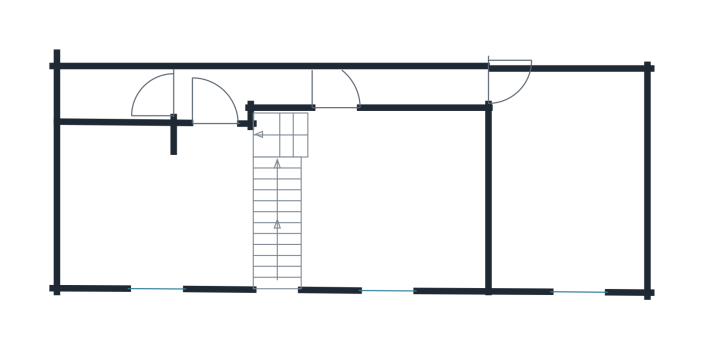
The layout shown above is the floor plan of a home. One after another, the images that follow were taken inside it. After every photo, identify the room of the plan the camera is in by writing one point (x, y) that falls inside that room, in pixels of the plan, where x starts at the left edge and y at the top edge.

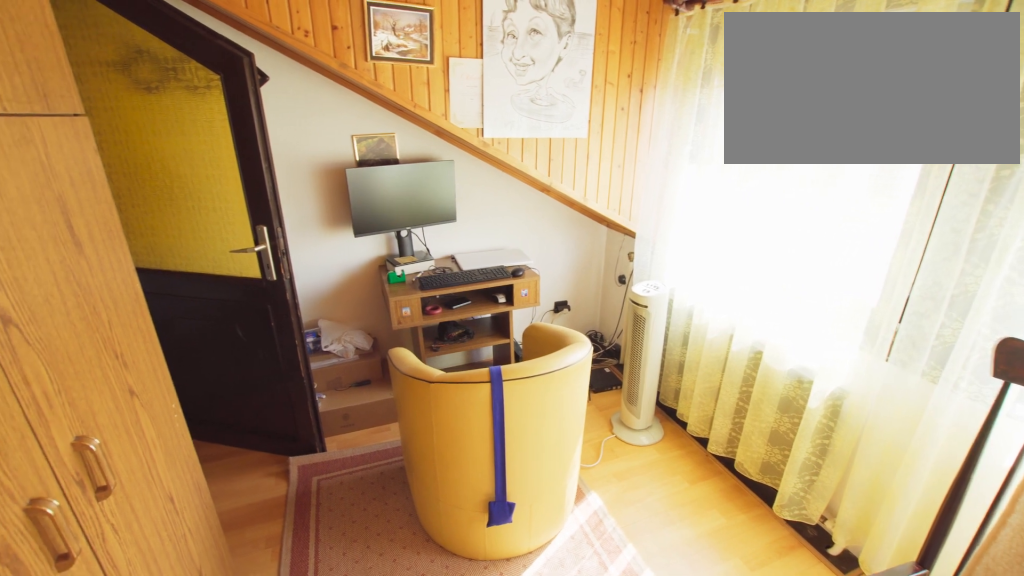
(158, 207)
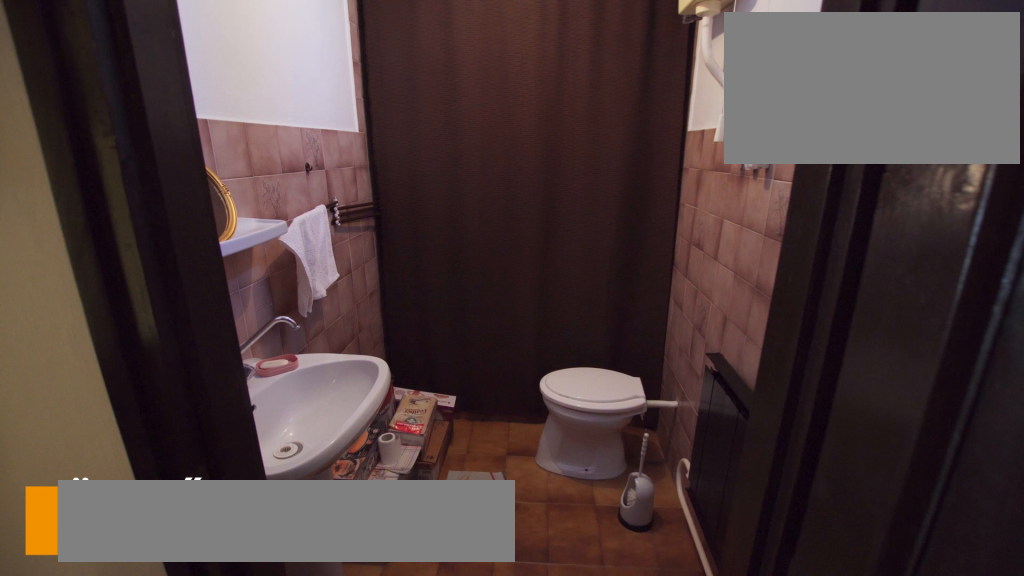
(122, 97)
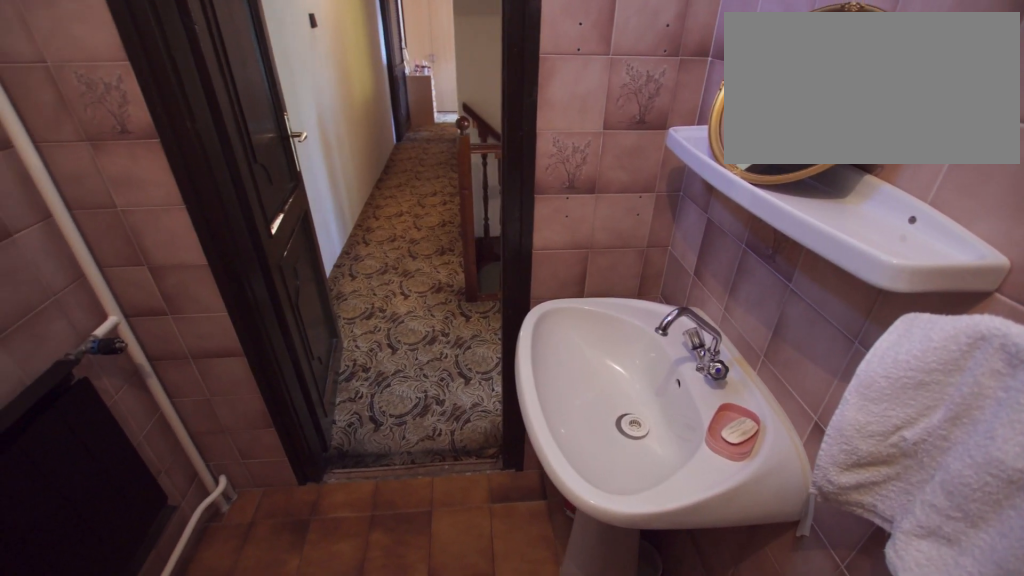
(121, 97)
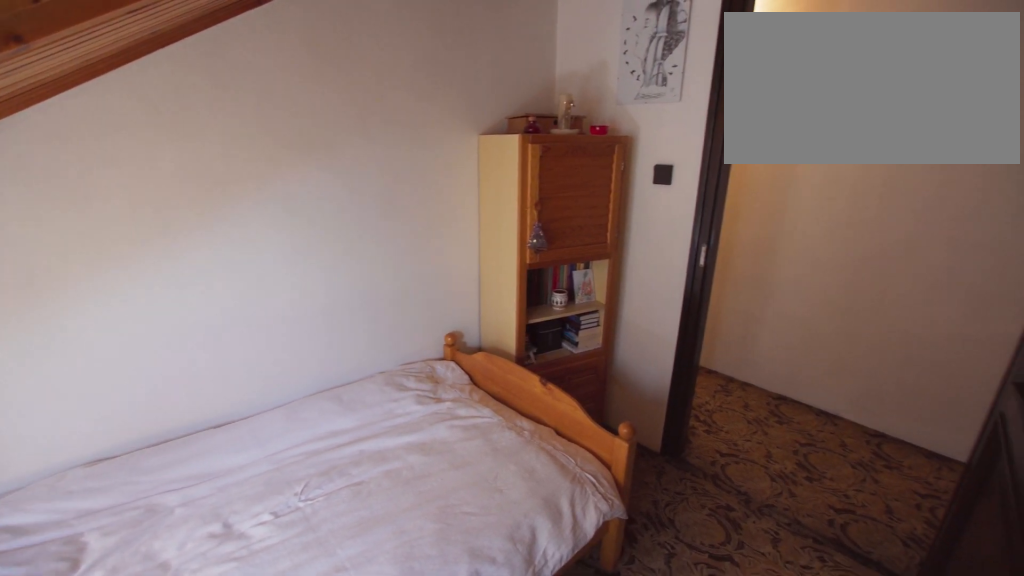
(390, 201)
